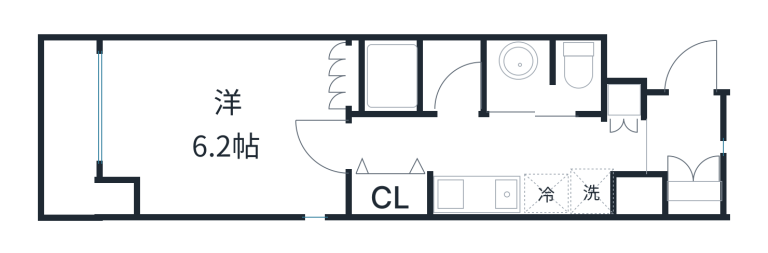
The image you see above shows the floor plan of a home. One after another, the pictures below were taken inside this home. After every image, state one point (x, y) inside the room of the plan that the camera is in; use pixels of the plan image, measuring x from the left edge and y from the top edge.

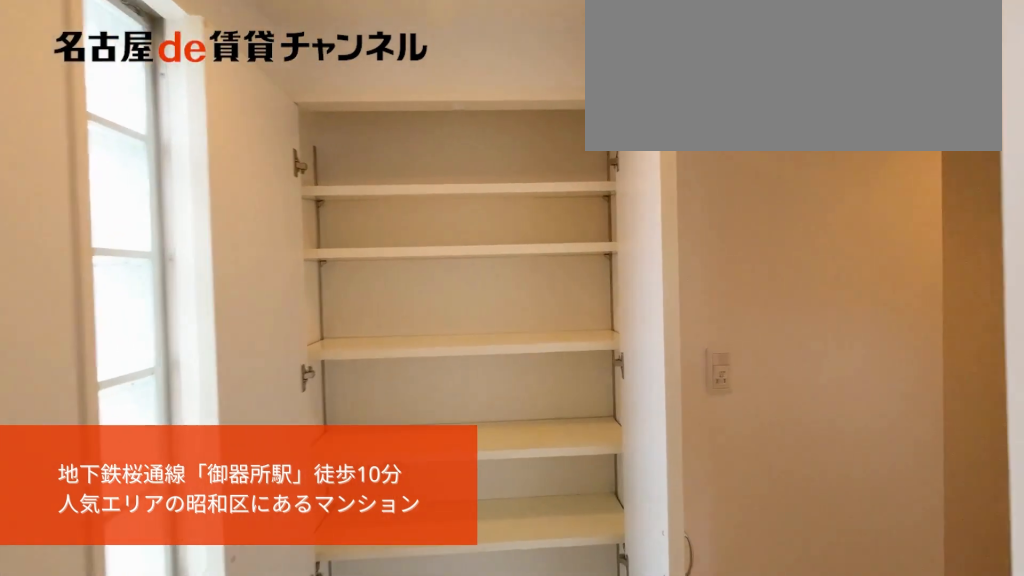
(683, 147)
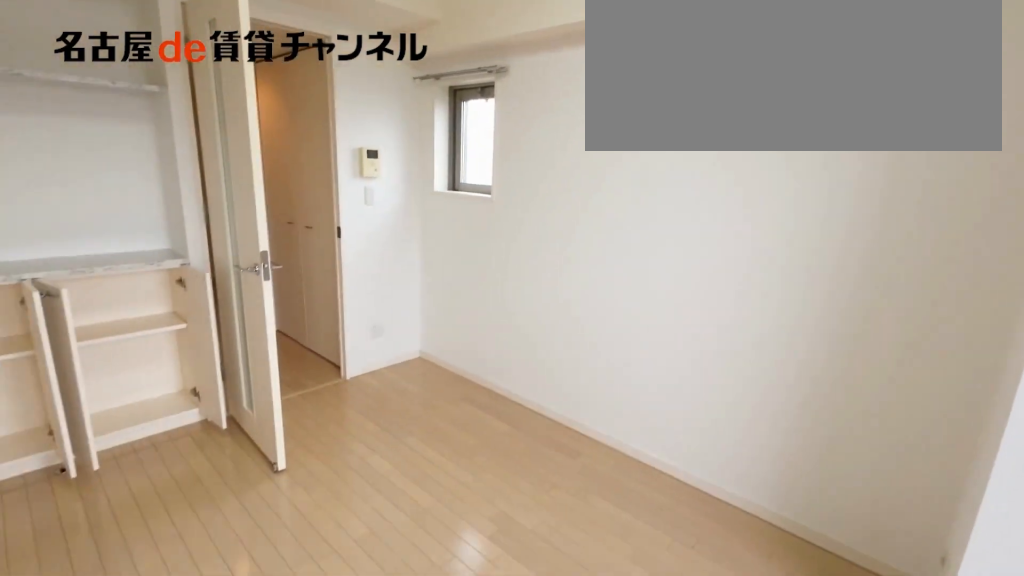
(224, 126)
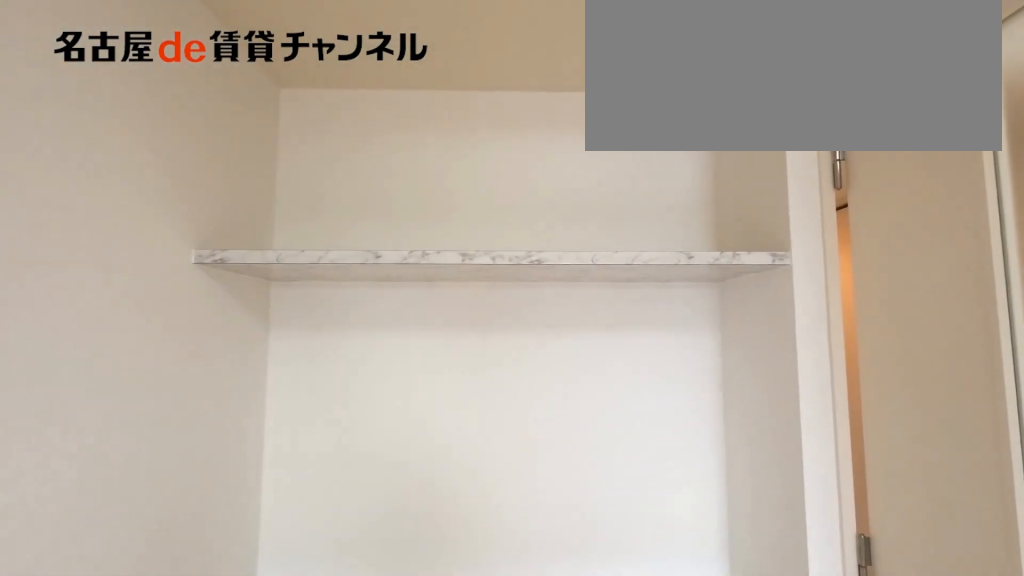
(224, 126)
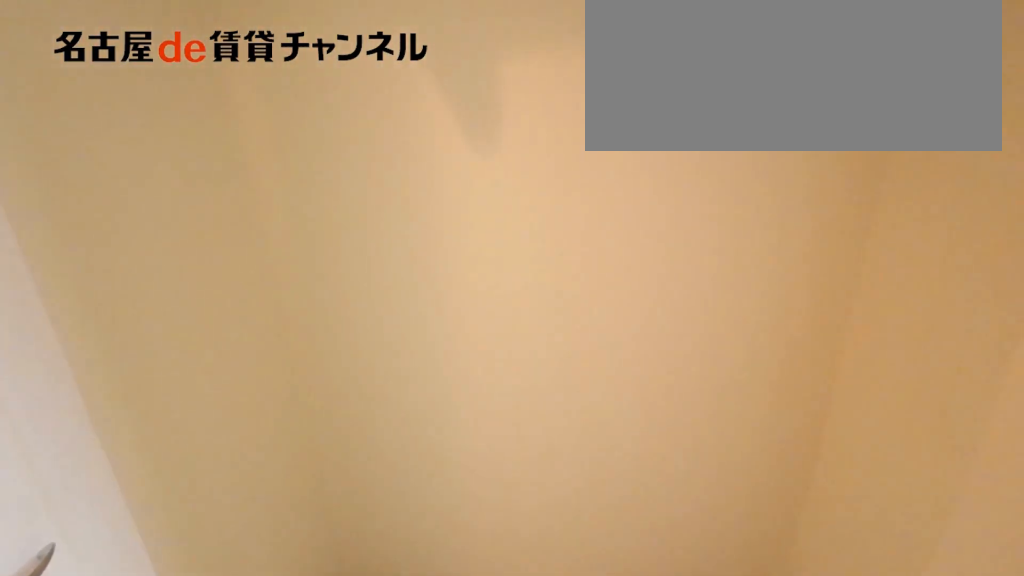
(392, 193)
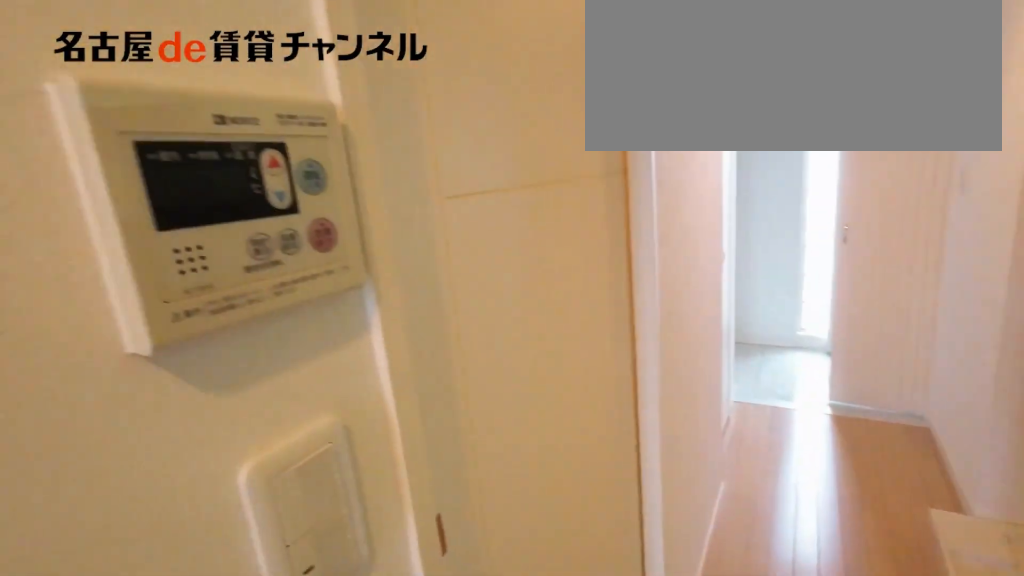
(497, 194)
